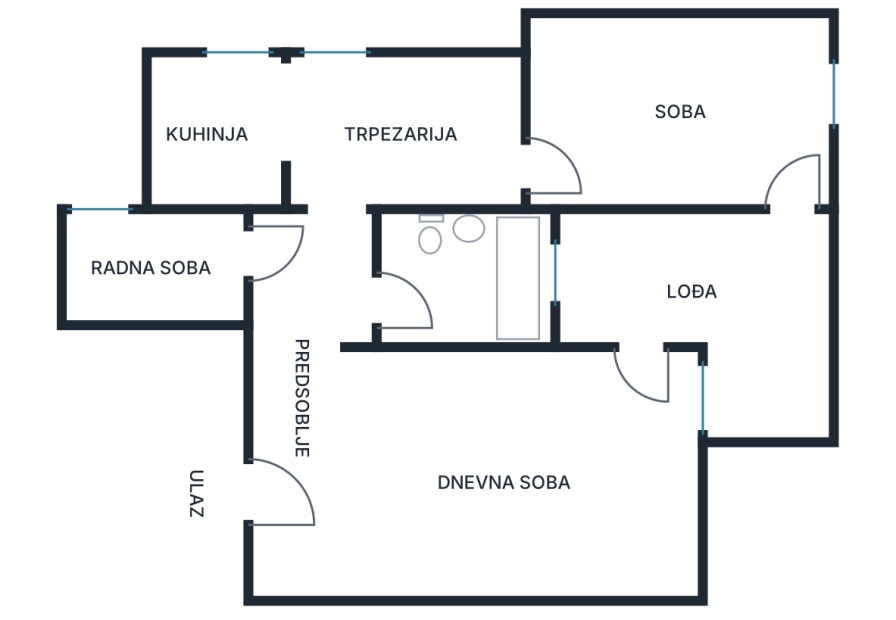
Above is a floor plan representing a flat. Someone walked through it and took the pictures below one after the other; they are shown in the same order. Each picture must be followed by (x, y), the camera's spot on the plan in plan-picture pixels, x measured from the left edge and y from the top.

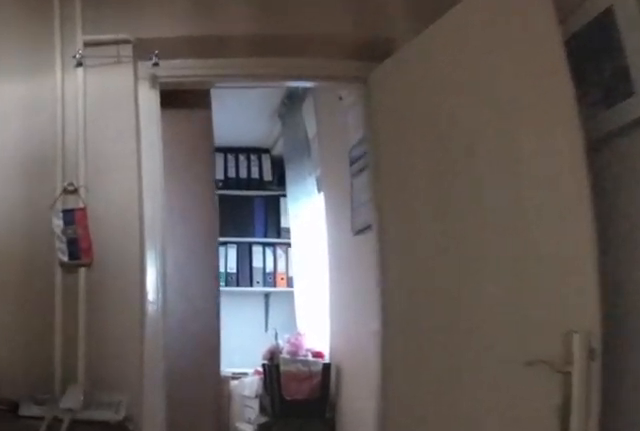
(377, 312)
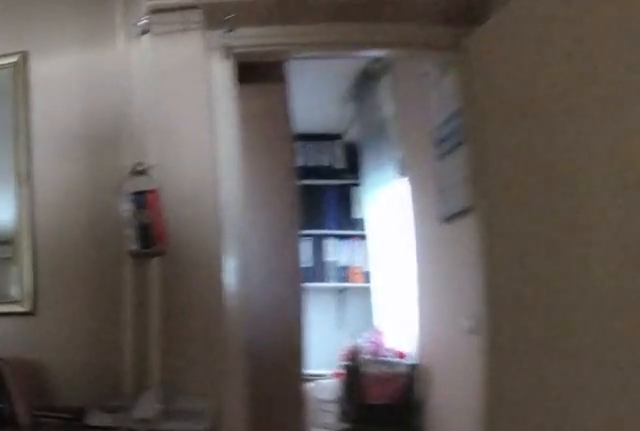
(365, 314)
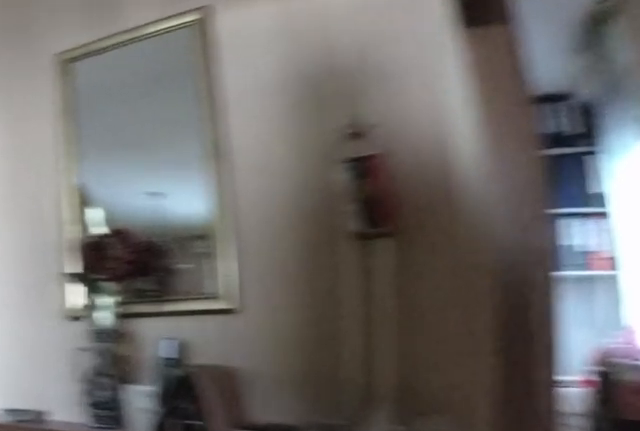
(344, 320)
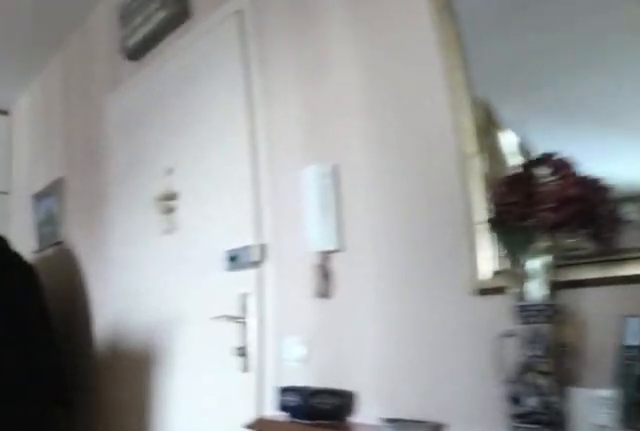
(332, 349)
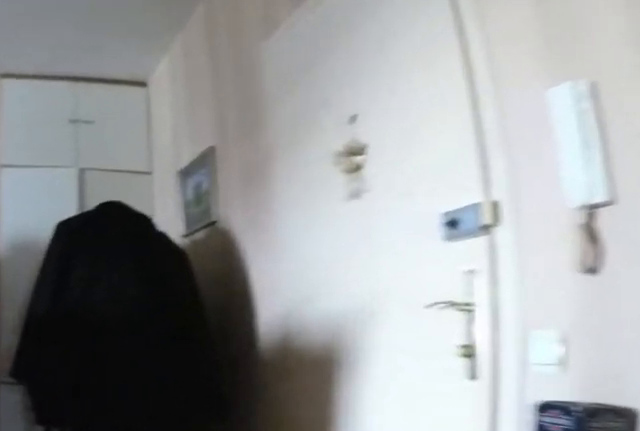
(316, 390)
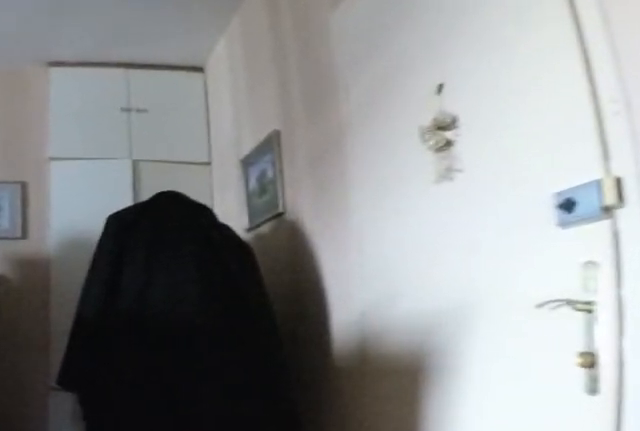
(307, 410)
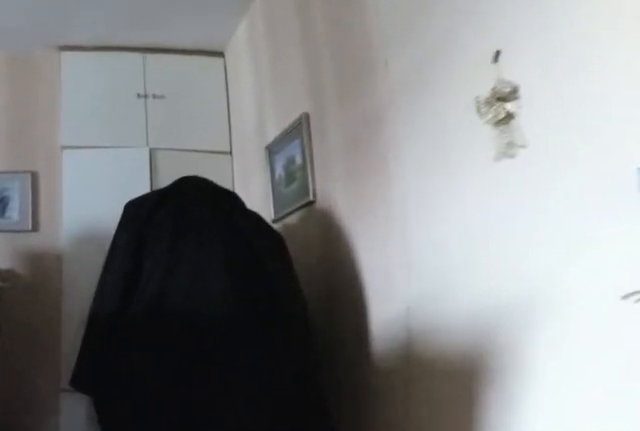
(307, 411)
